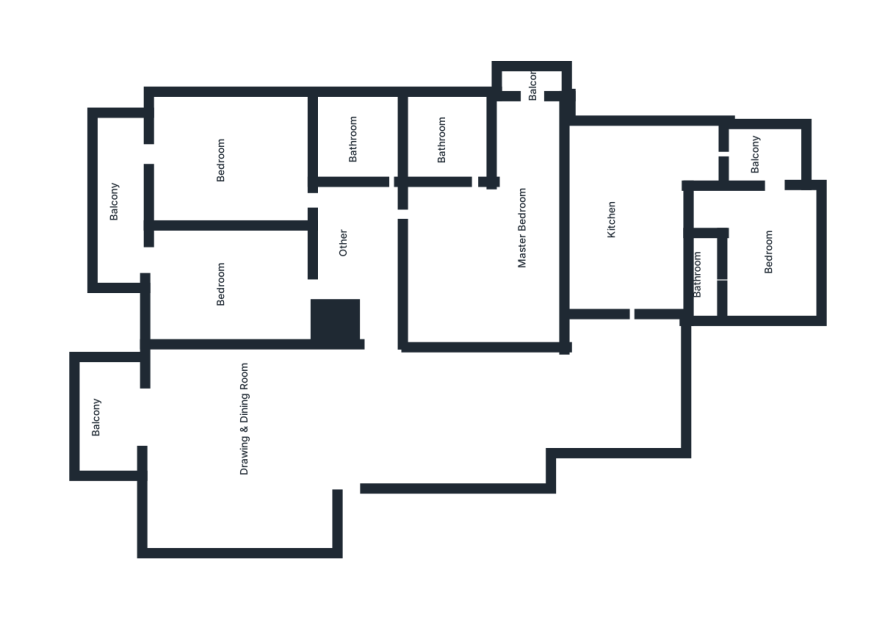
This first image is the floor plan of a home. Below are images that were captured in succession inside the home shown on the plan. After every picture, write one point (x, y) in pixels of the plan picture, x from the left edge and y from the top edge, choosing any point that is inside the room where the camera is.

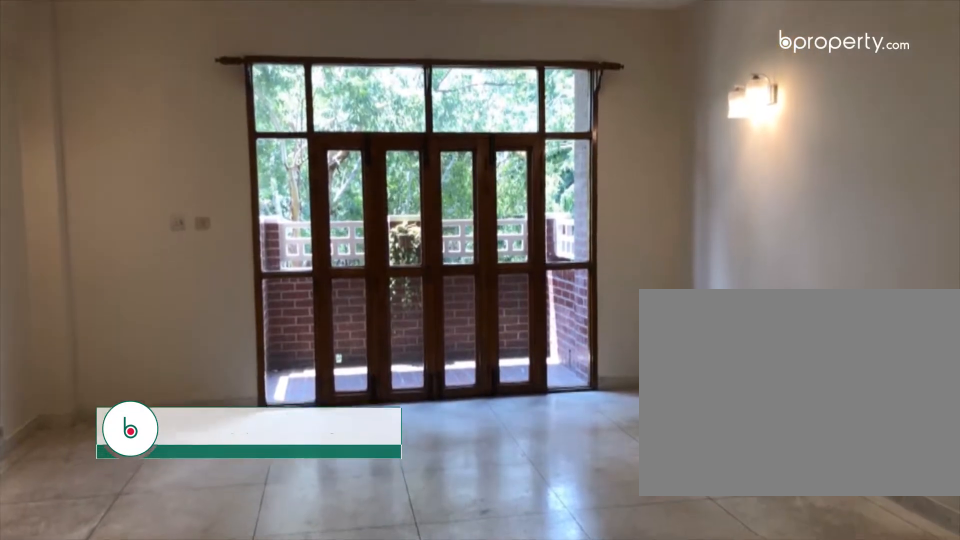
(390, 423)
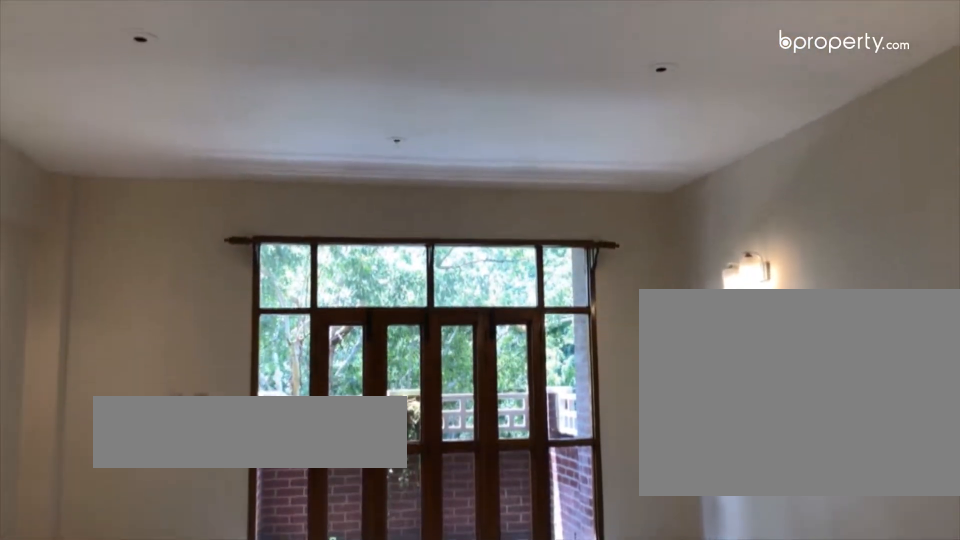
(390, 423)
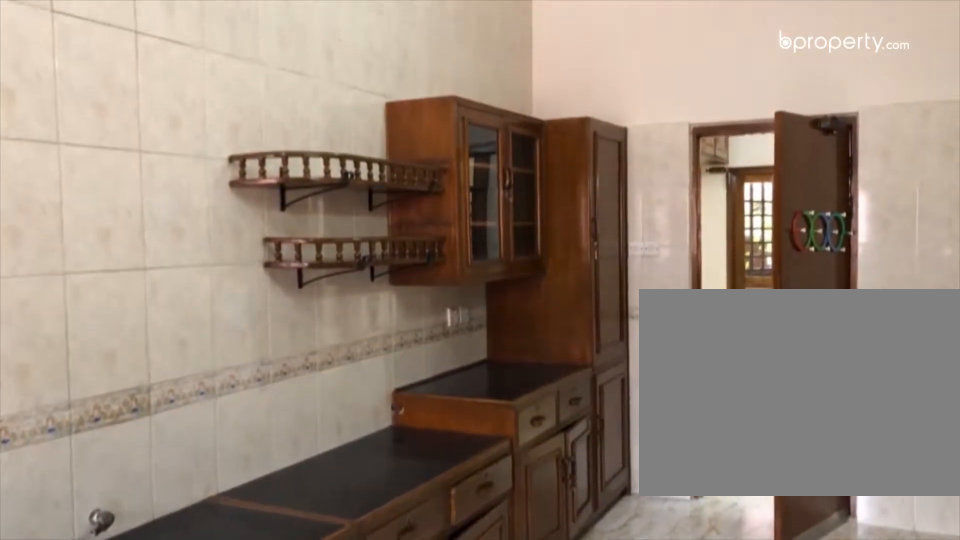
(621, 216)
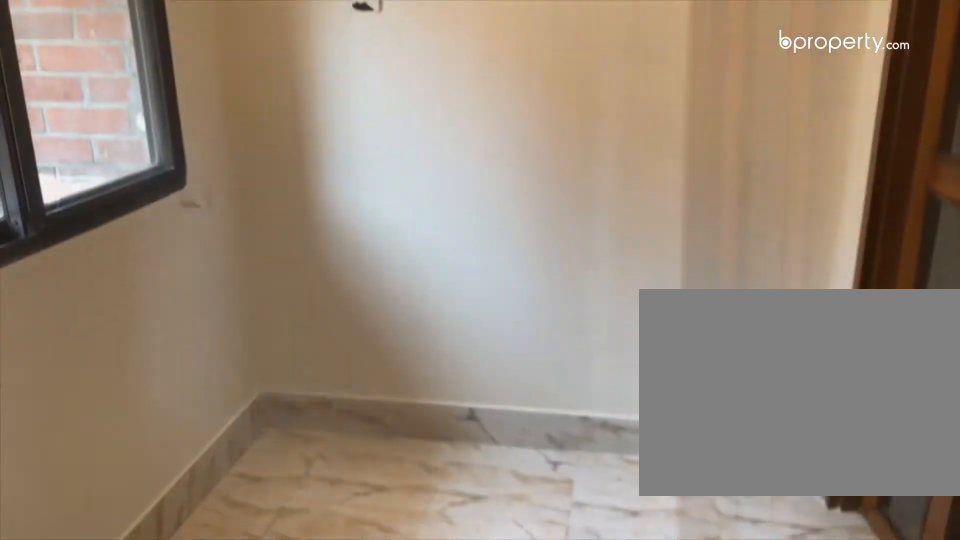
(771, 165)
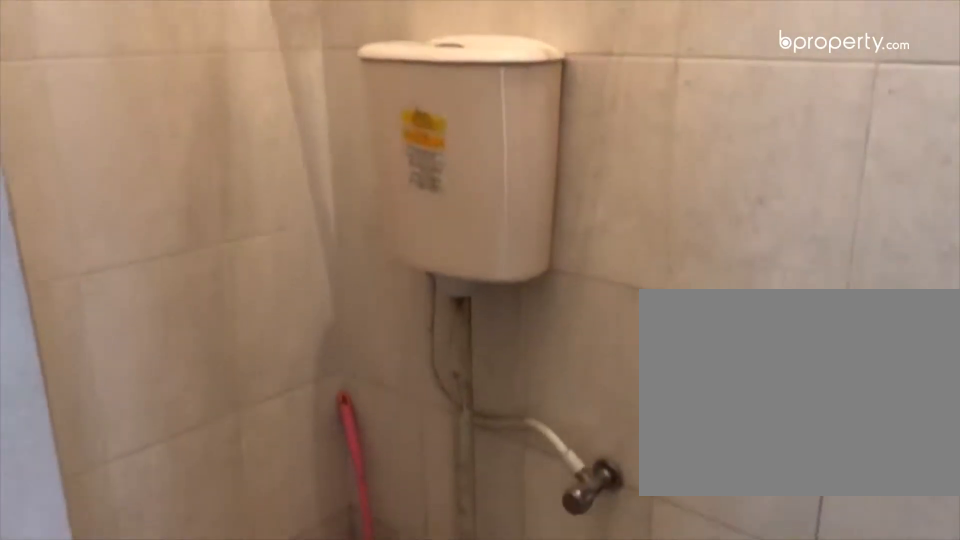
(704, 271)
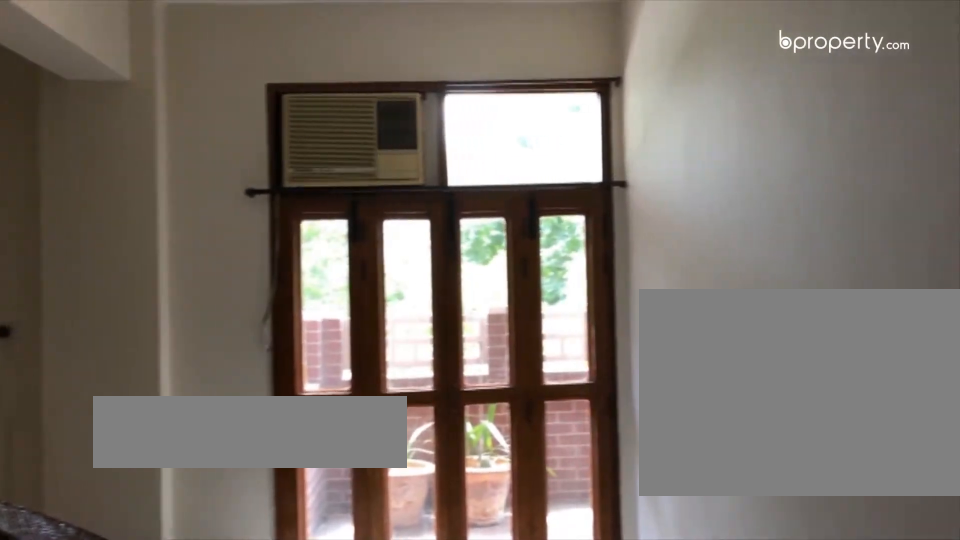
(243, 275)
